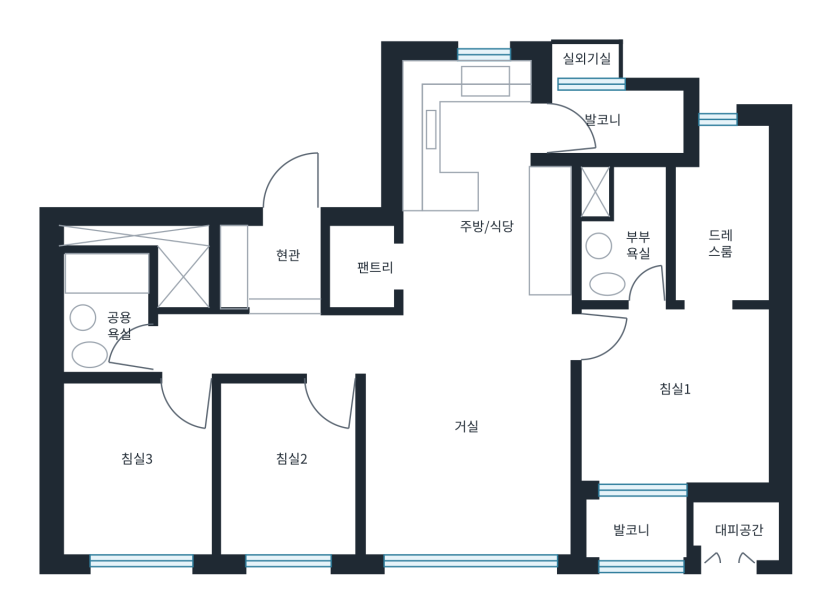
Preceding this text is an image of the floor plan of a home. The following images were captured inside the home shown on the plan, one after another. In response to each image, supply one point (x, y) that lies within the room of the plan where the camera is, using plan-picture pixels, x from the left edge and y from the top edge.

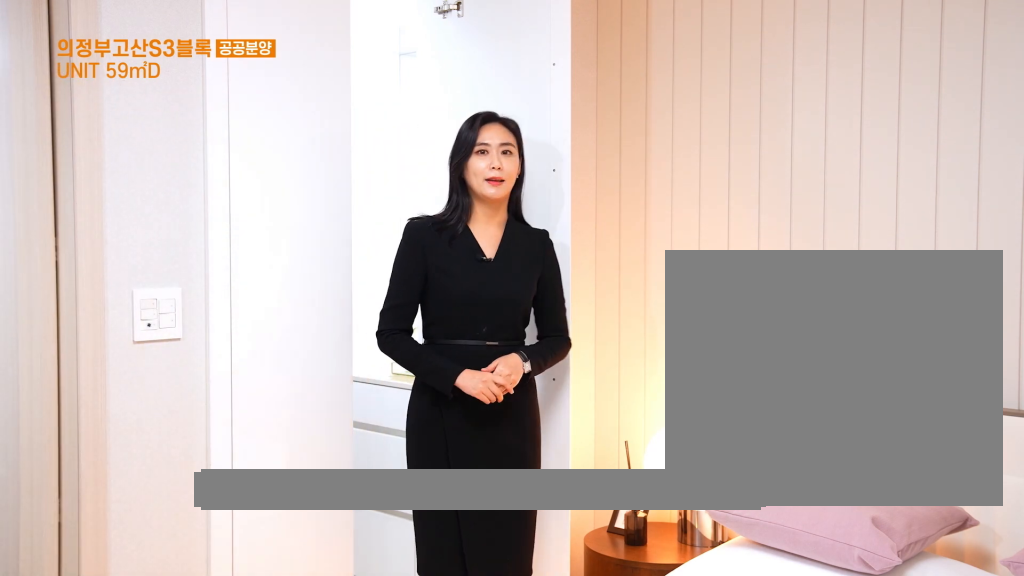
(674, 375)
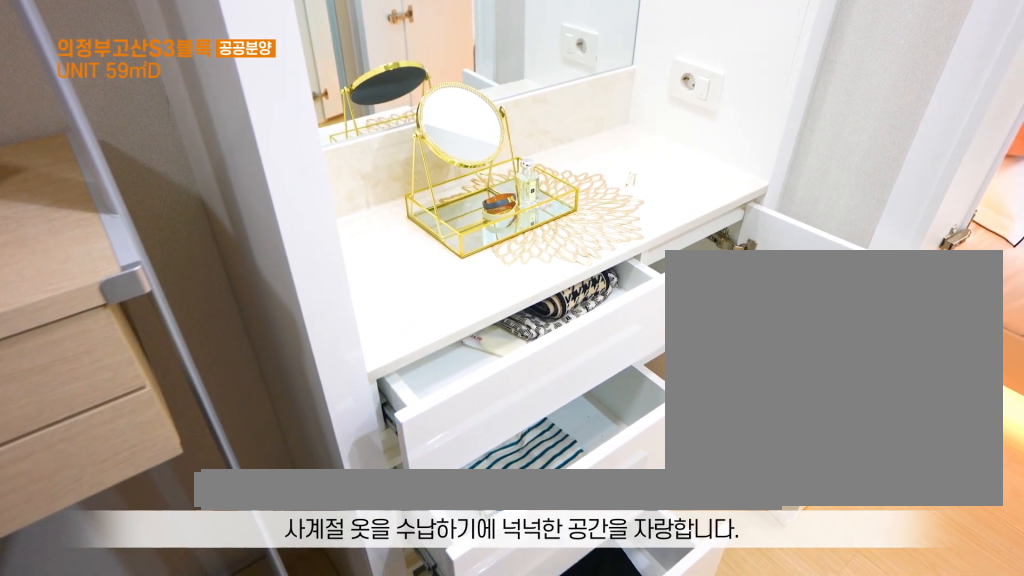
(721, 218)
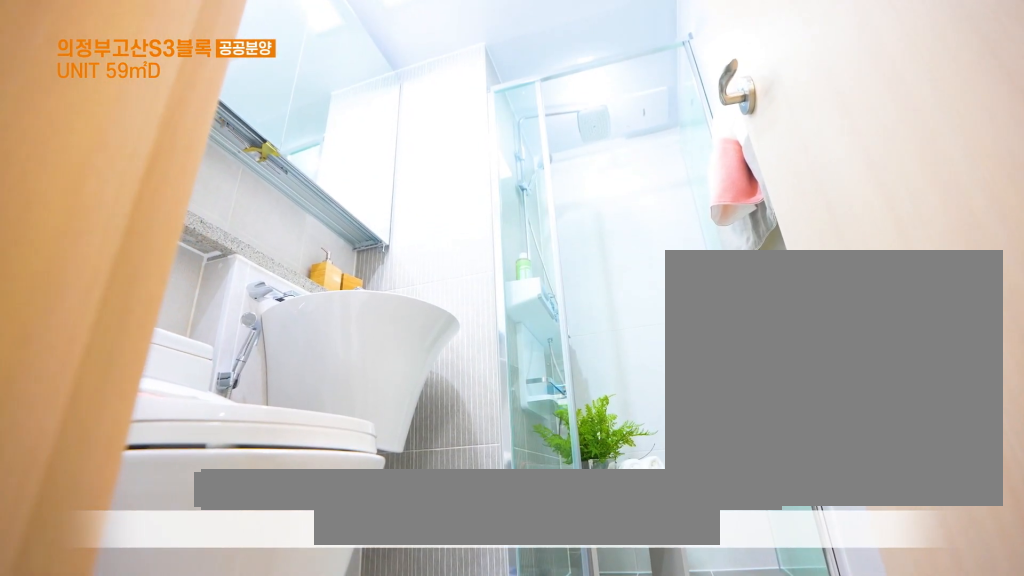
(638, 227)
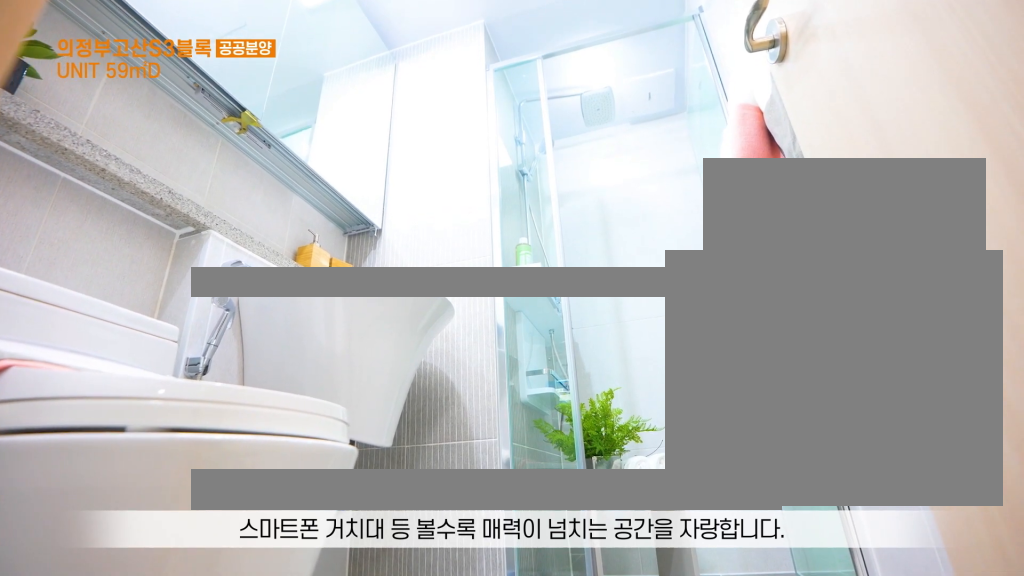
(638, 227)
